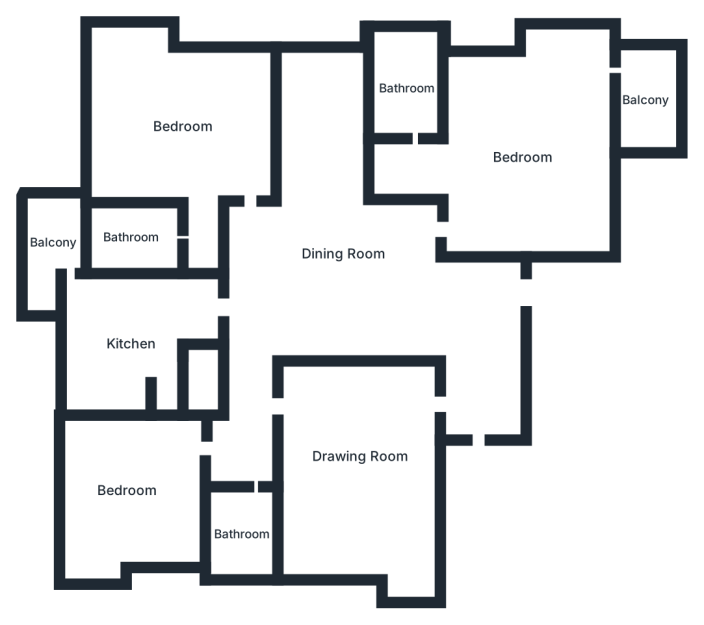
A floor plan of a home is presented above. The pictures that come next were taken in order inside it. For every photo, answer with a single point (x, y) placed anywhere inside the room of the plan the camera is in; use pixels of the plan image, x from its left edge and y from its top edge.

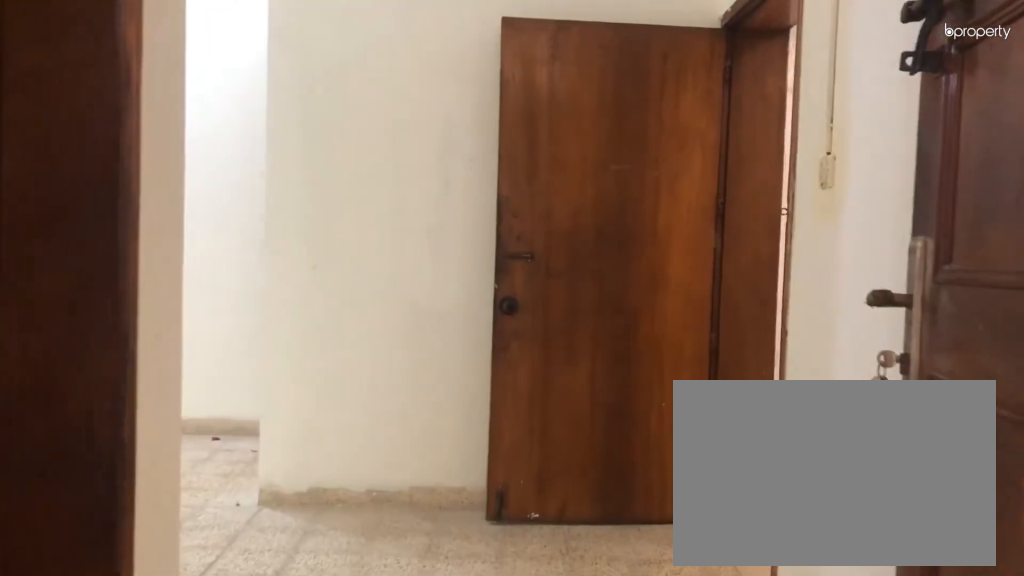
(478, 382)
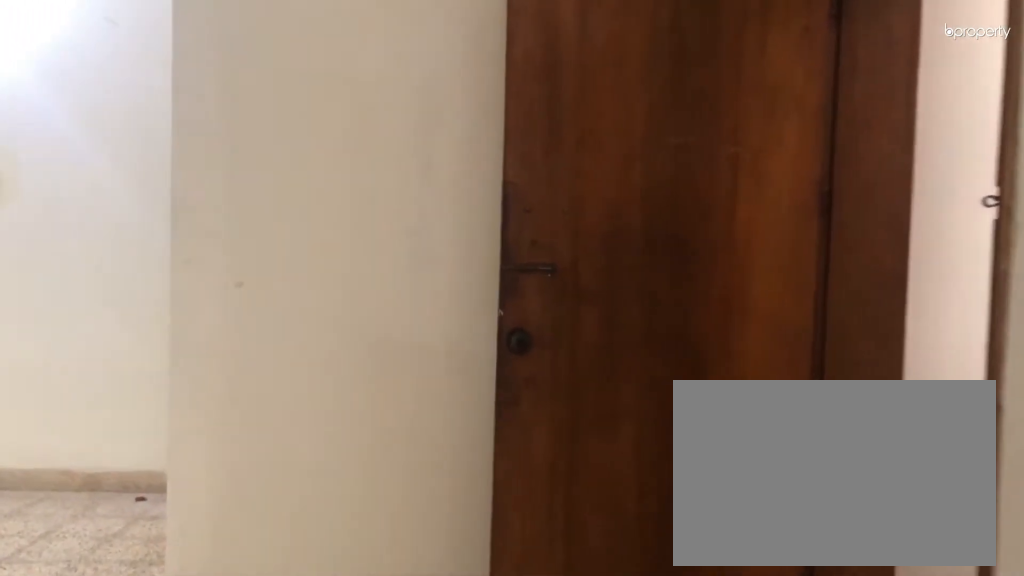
(478, 382)
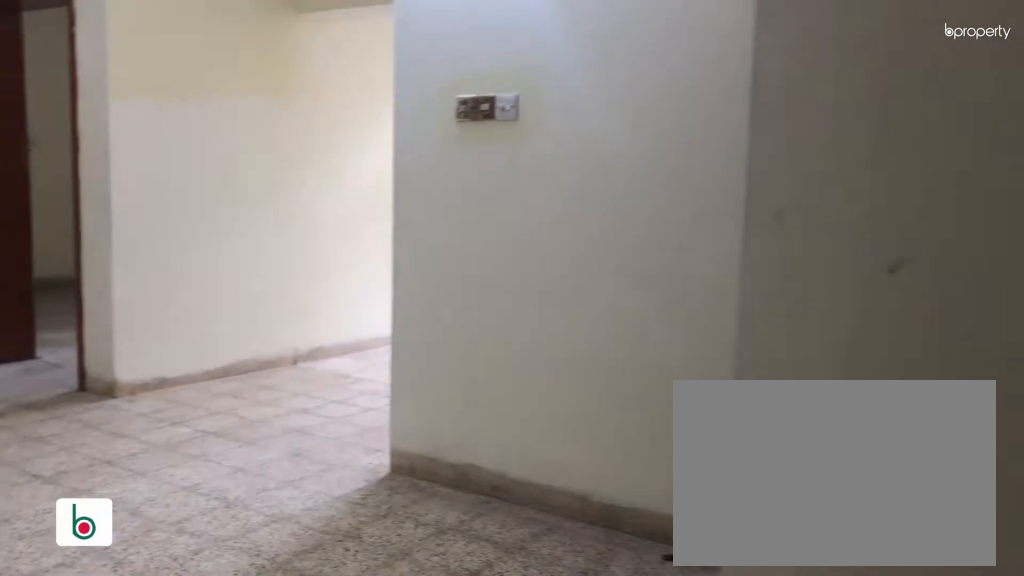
(337, 251)
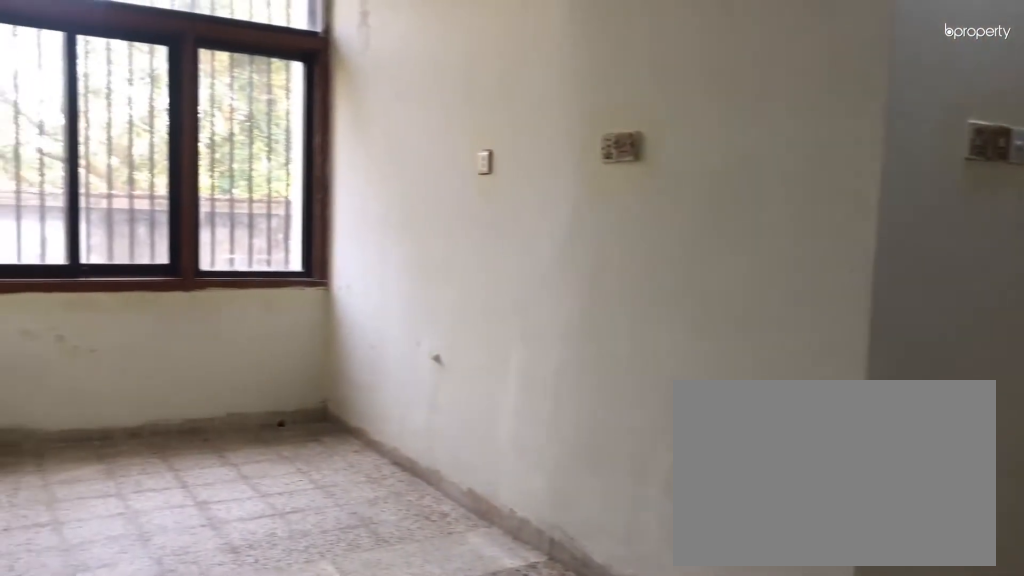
(337, 251)
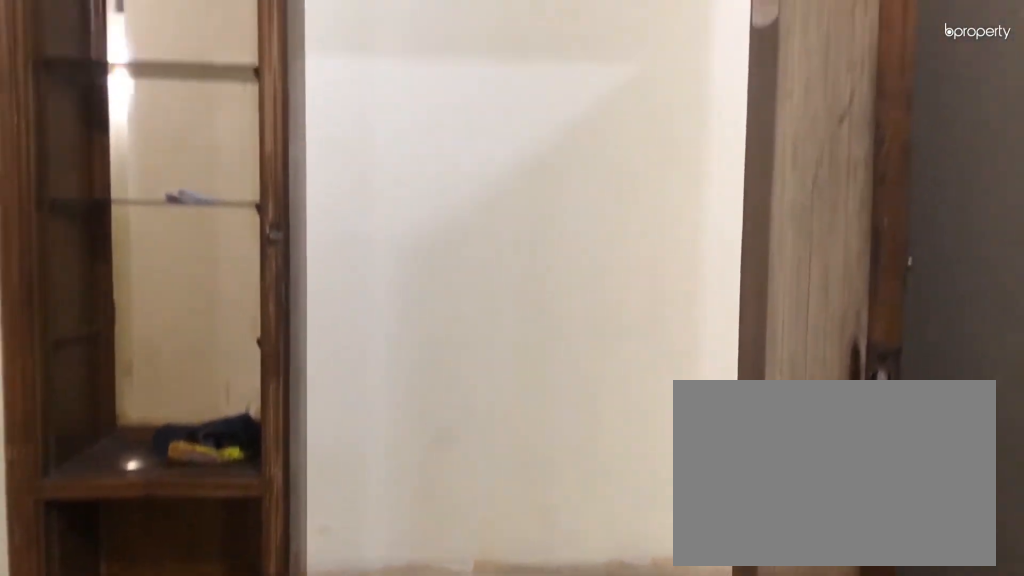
(360, 457)
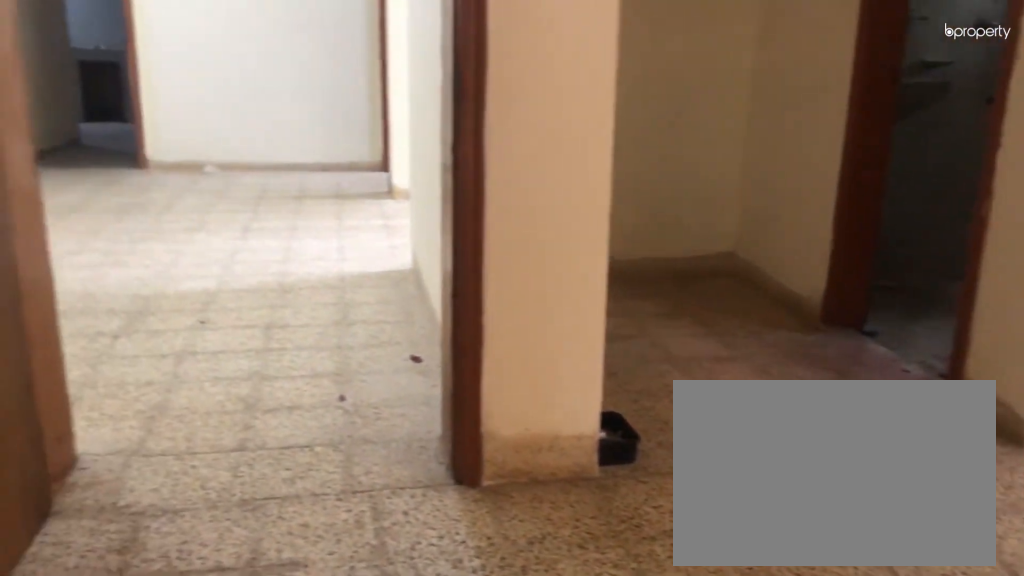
(520, 159)
